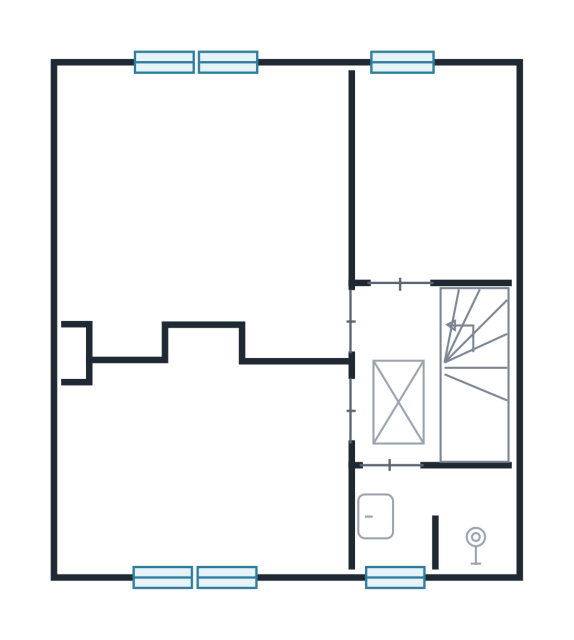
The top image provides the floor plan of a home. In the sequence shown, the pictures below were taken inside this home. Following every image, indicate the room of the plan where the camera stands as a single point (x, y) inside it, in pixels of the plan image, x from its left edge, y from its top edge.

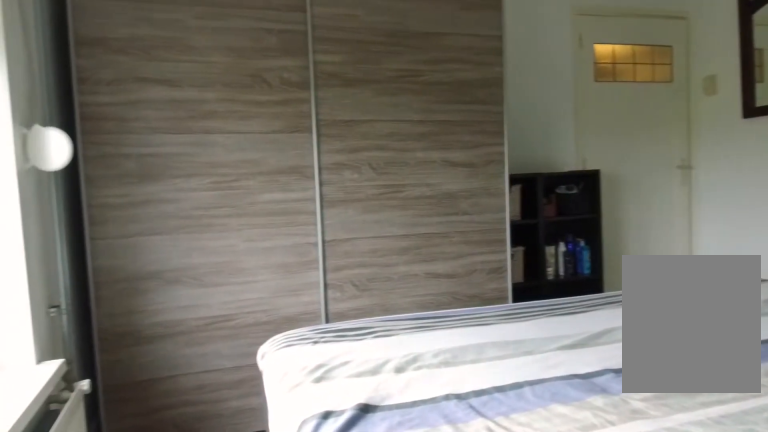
(211, 209)
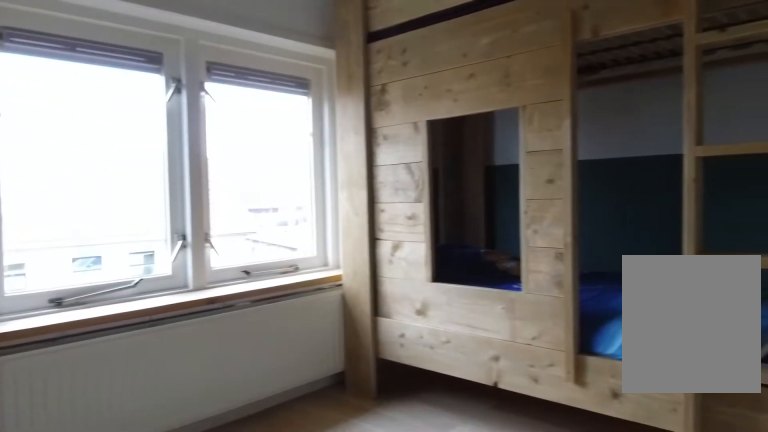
(208, 463)
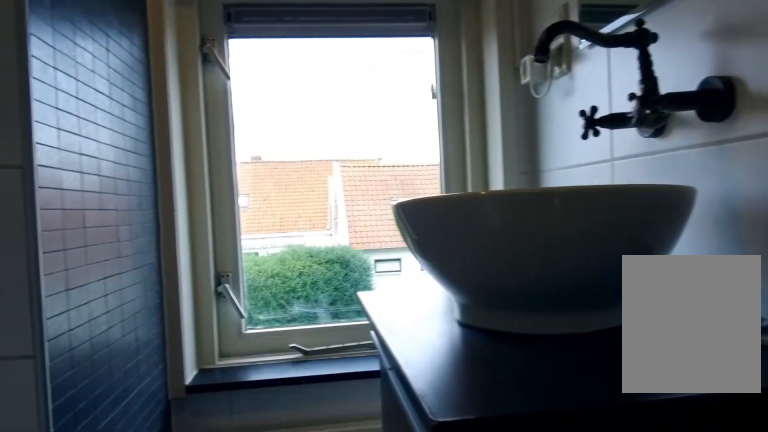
(434, 515)
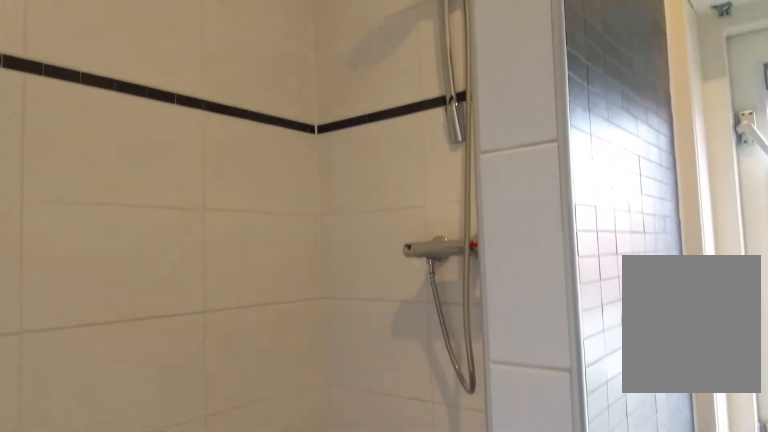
(434, 515)
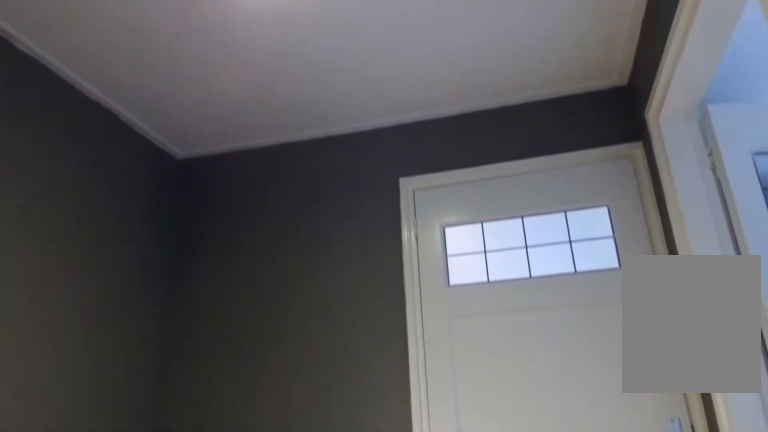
(399, 374)
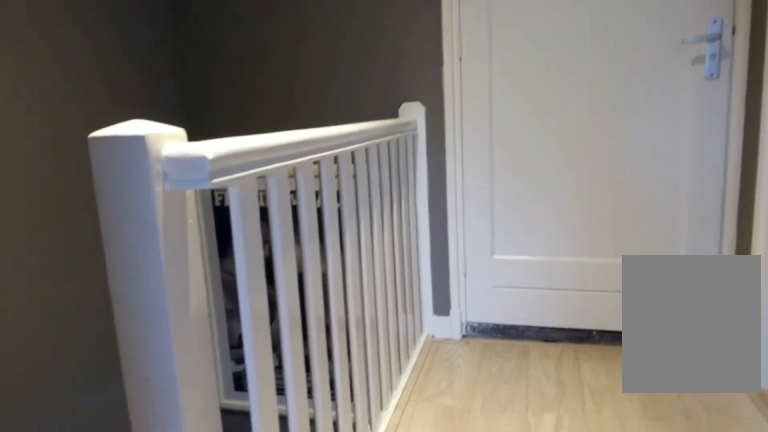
(399, 374)
